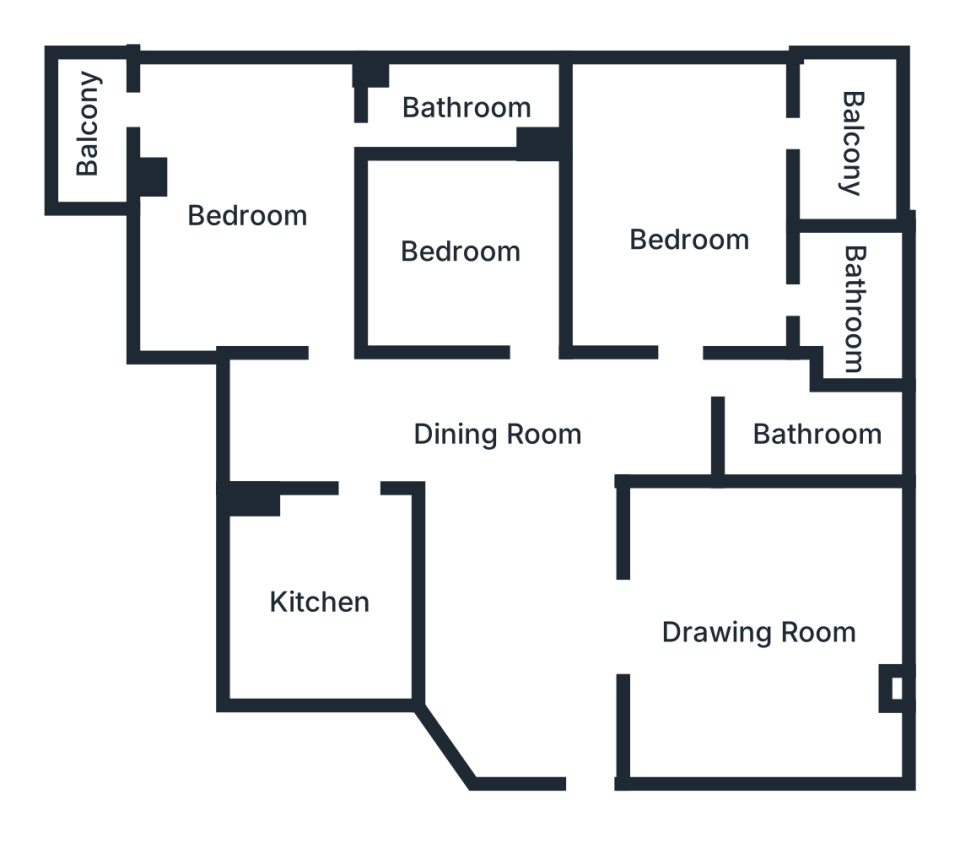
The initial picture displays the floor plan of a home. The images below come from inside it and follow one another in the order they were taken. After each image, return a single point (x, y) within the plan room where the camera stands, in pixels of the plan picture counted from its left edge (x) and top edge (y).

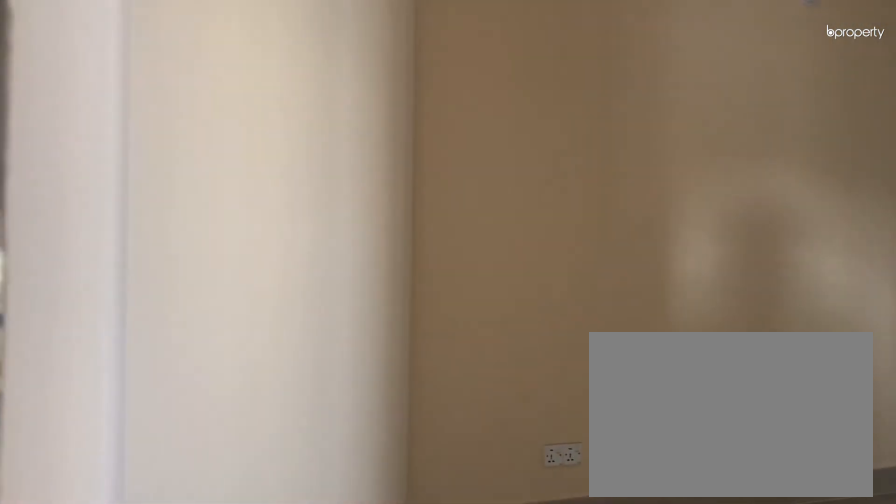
(504, 436)
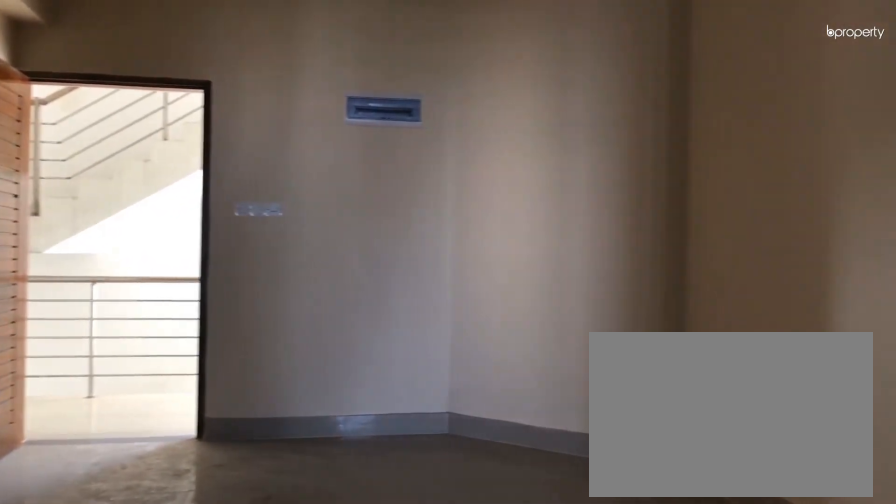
(504, 436)
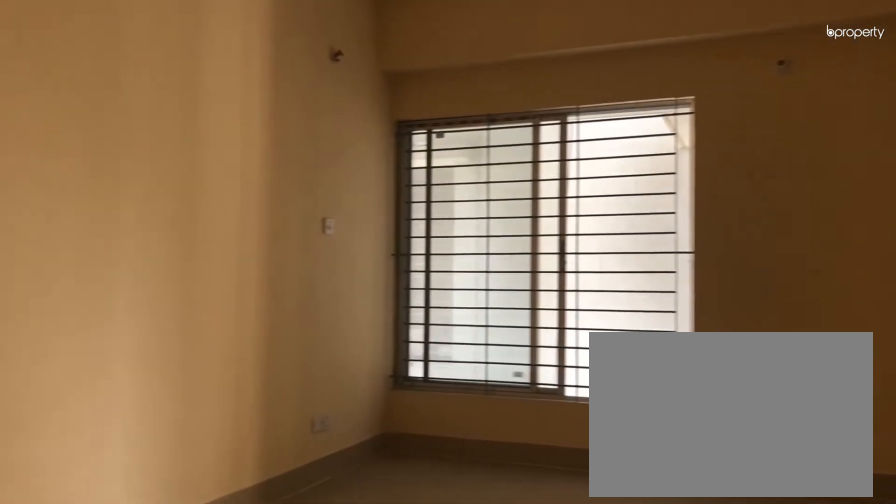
(765, 632)
